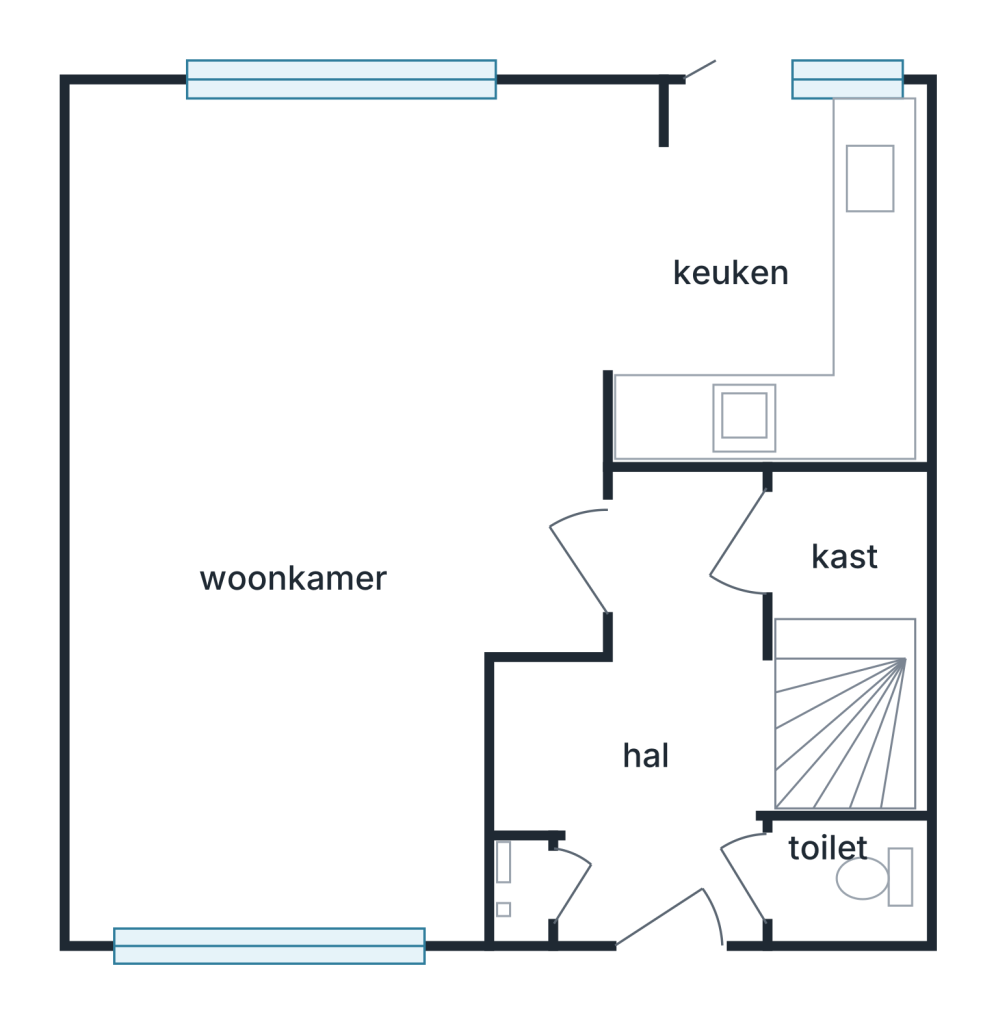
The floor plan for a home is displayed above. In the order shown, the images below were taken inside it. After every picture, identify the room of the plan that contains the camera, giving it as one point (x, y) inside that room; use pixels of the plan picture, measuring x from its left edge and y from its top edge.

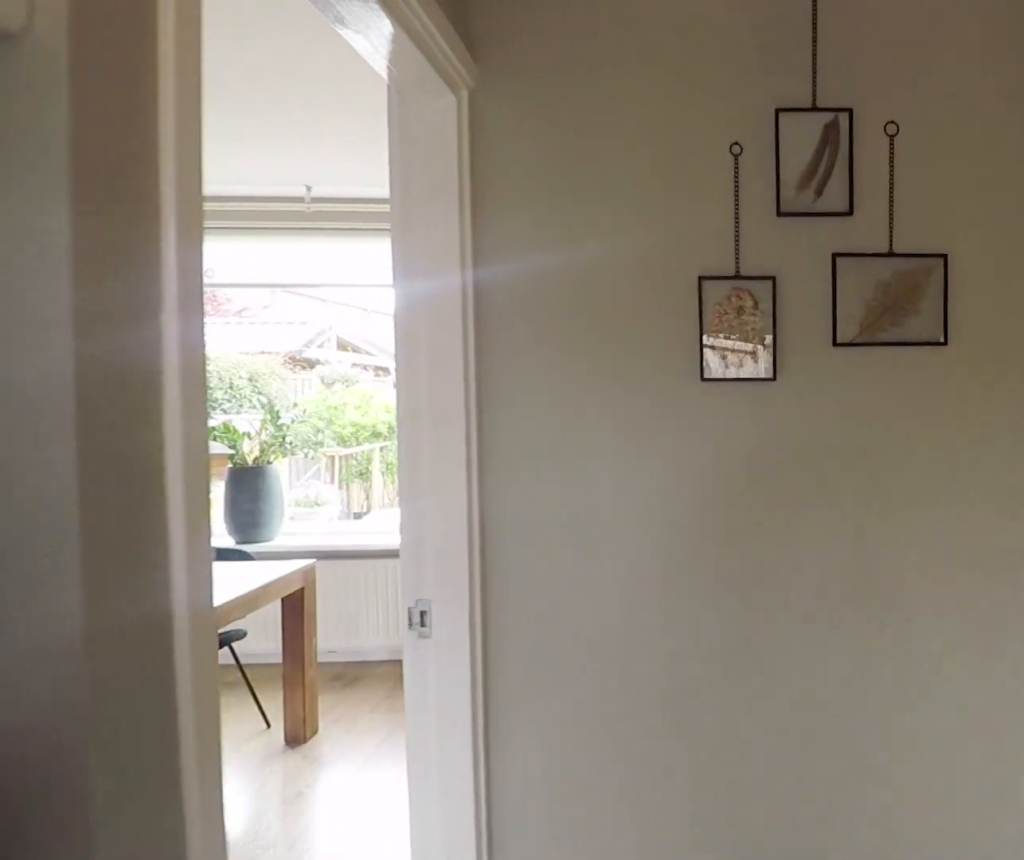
(655, 720)
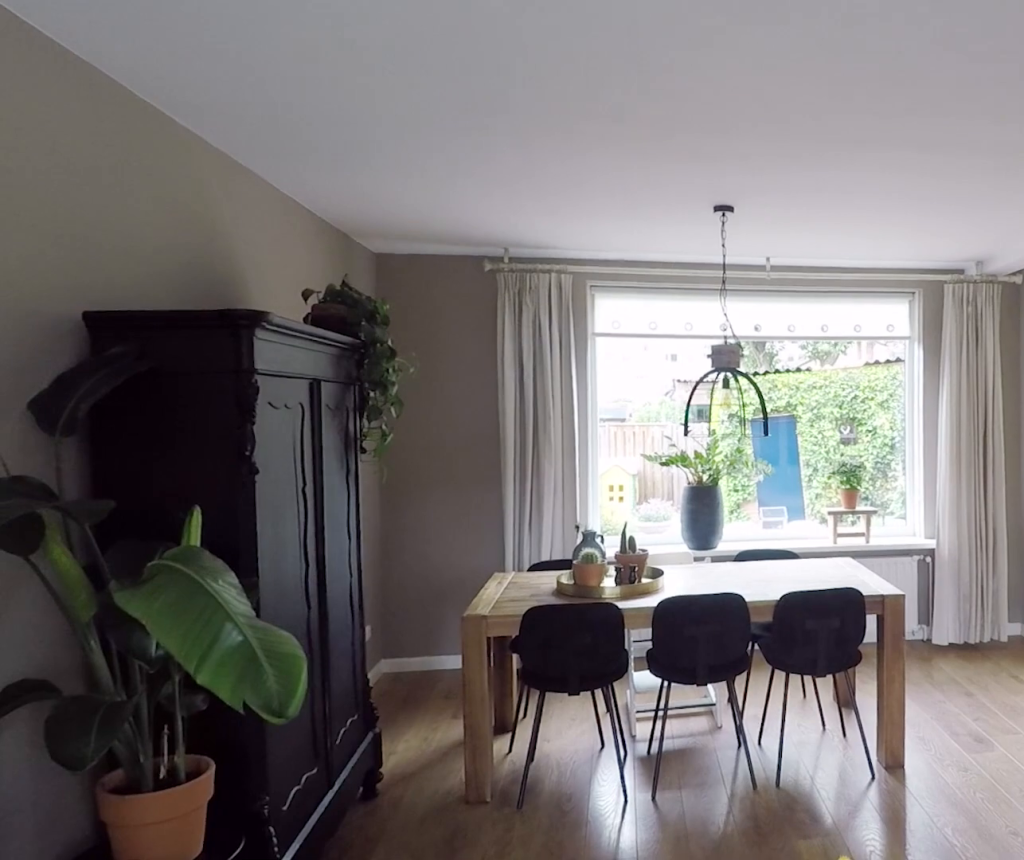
(231, 414)
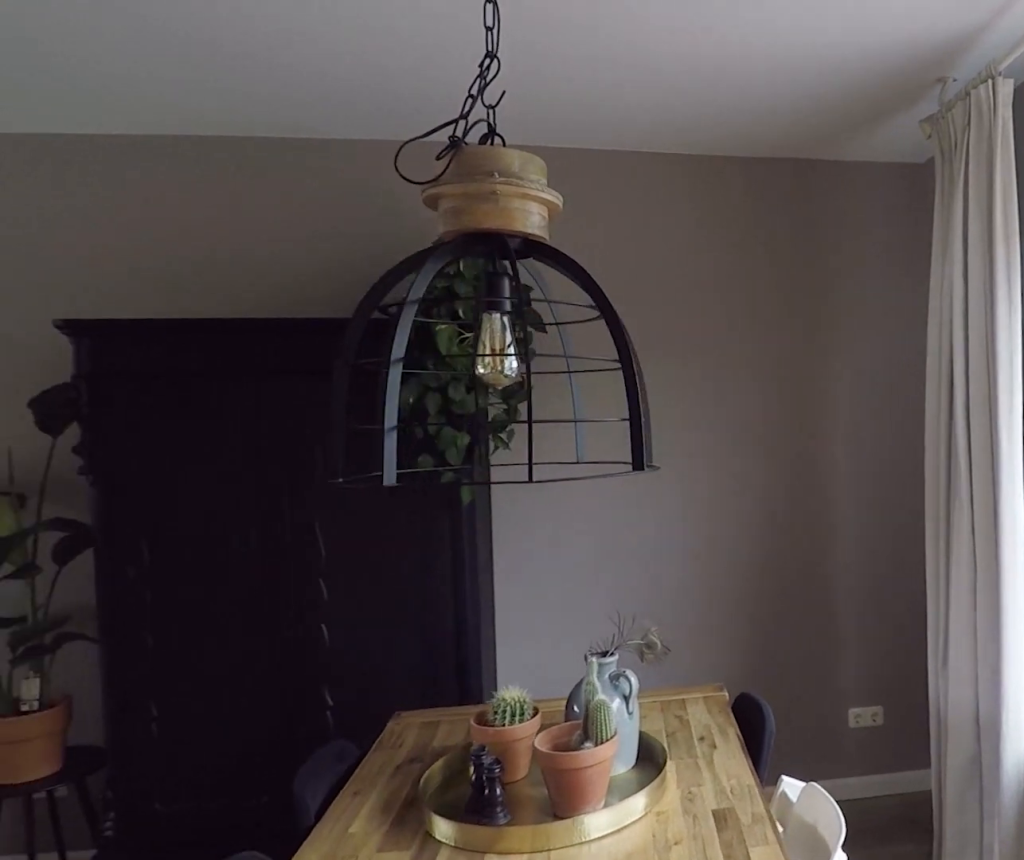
(231, 414)
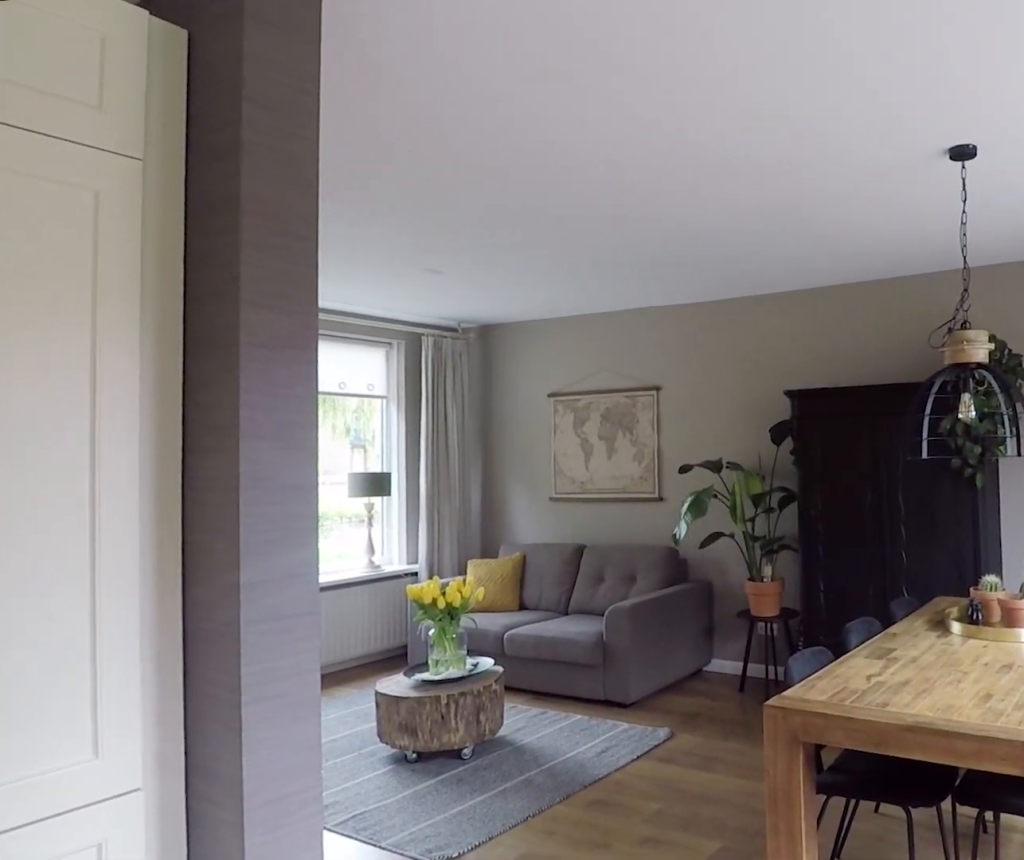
(757, 280)
